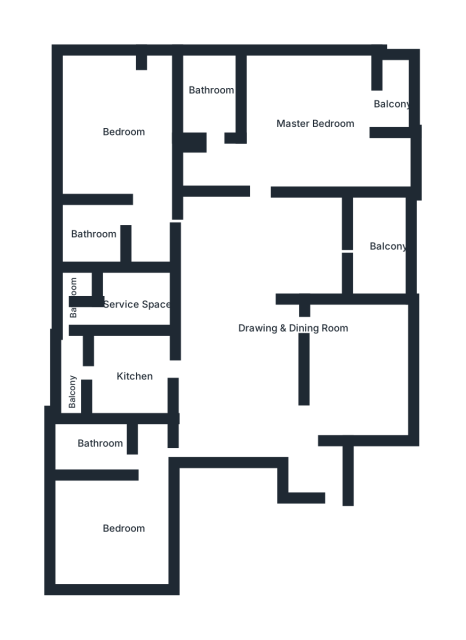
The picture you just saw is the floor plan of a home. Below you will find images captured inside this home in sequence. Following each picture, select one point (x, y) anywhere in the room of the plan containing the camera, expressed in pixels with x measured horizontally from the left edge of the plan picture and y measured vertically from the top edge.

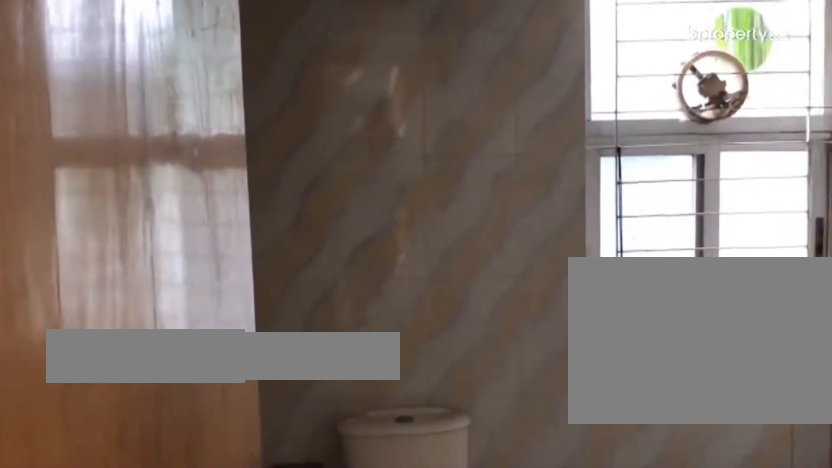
(121, 446)
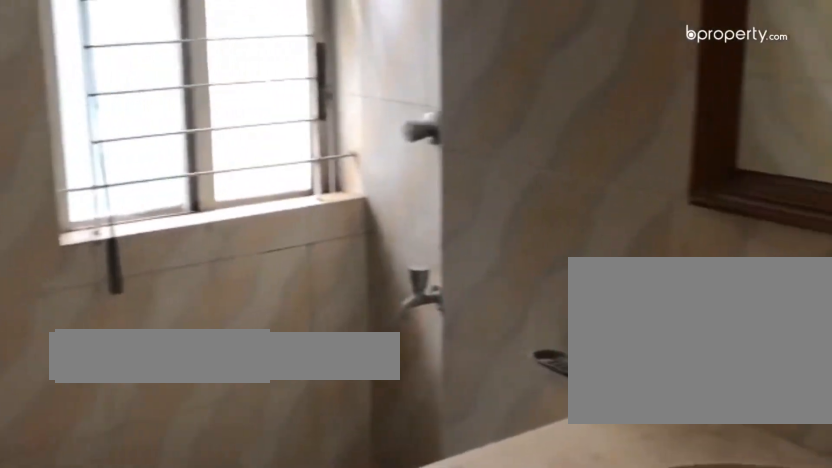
(121, 446)
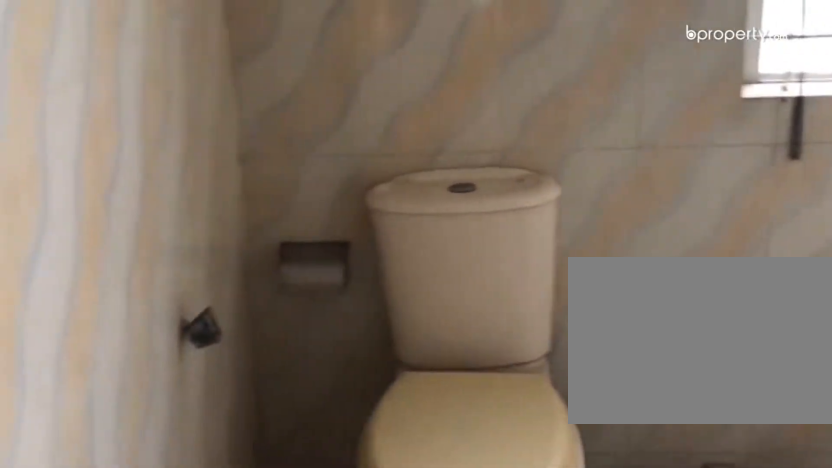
(121, 446)
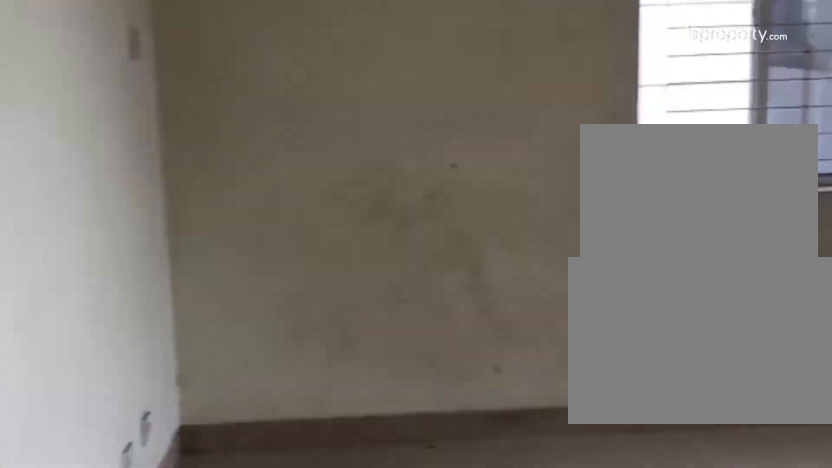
(321, 126)
